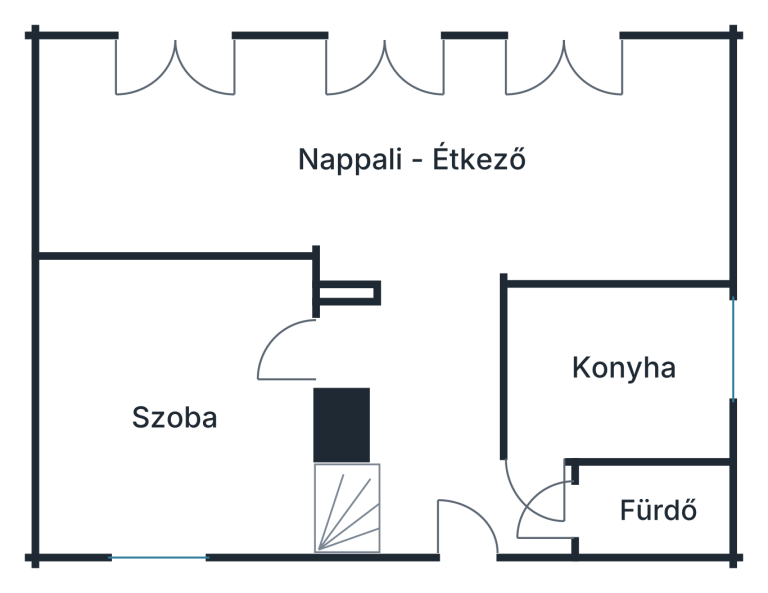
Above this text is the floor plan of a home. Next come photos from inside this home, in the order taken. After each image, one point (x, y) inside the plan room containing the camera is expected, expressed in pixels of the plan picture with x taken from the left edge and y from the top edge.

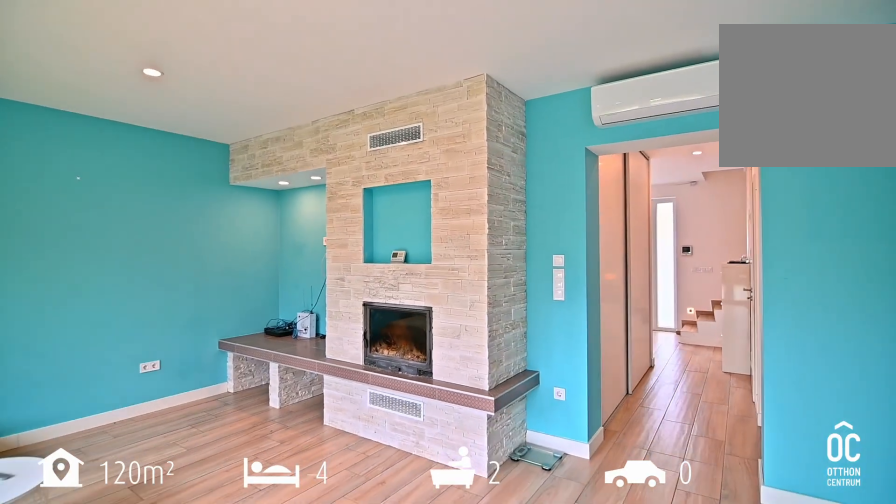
(407, 161)
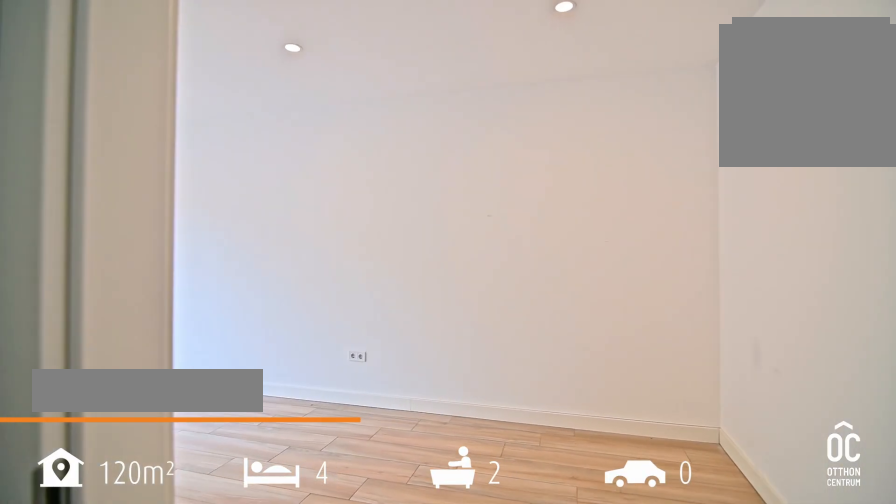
(173, 409)
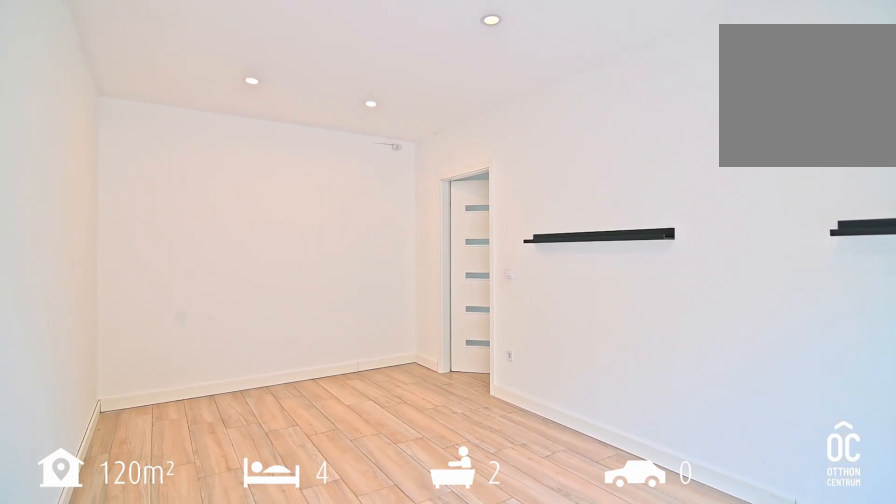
(173, 410)
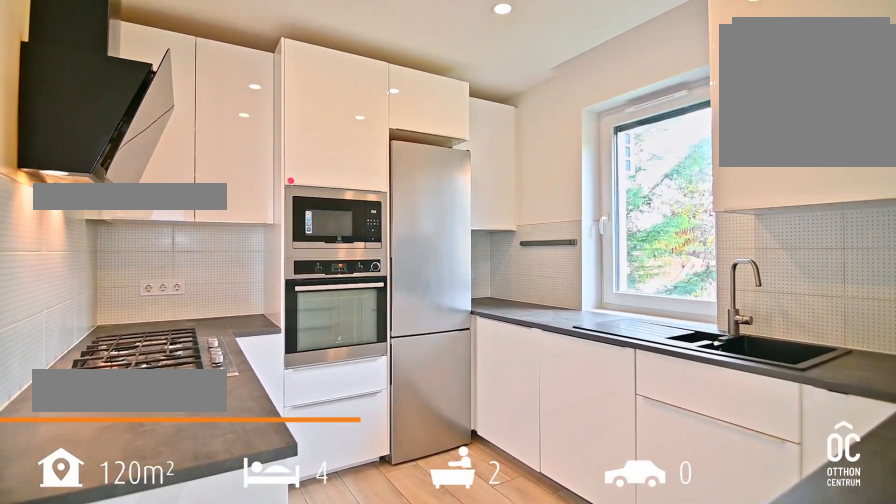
(620, 372)
